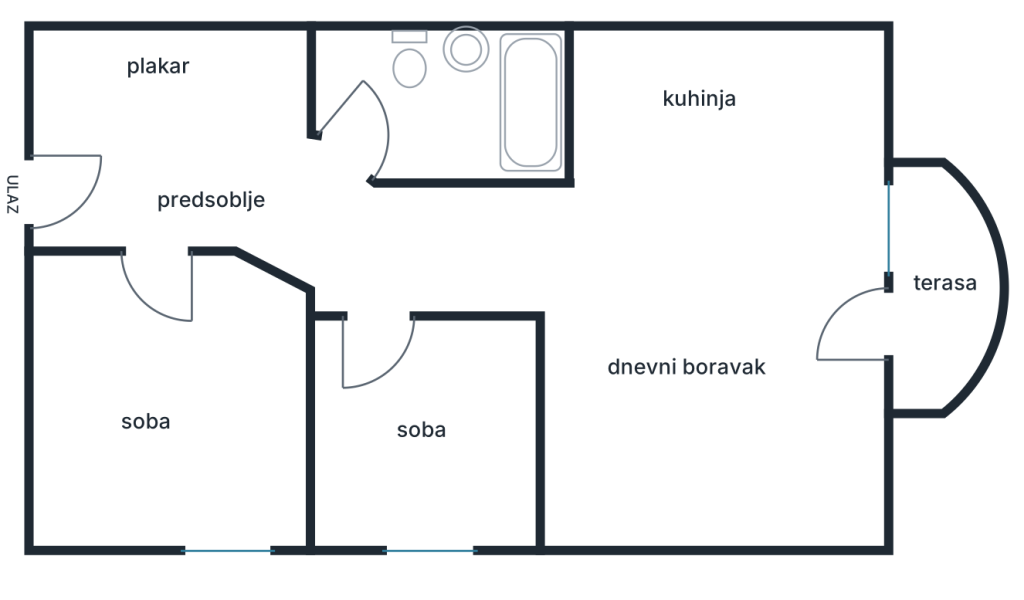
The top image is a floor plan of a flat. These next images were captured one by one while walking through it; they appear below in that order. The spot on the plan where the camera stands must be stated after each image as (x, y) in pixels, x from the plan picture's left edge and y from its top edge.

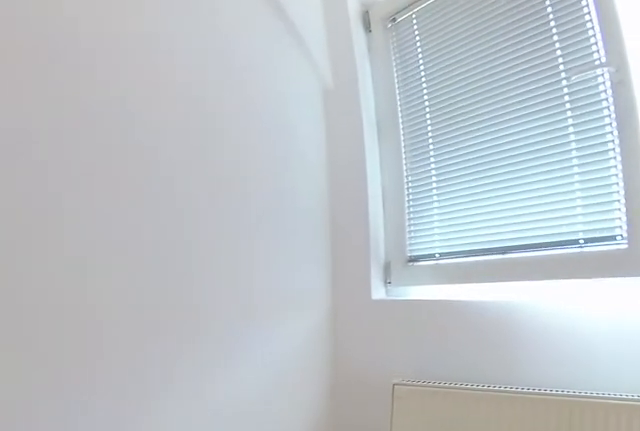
(242, 371)
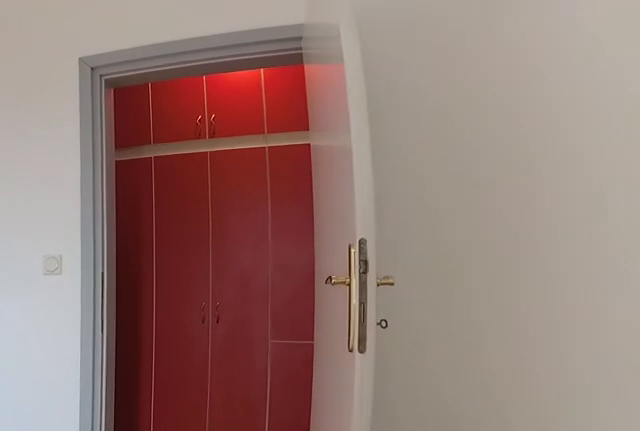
(188, 447)
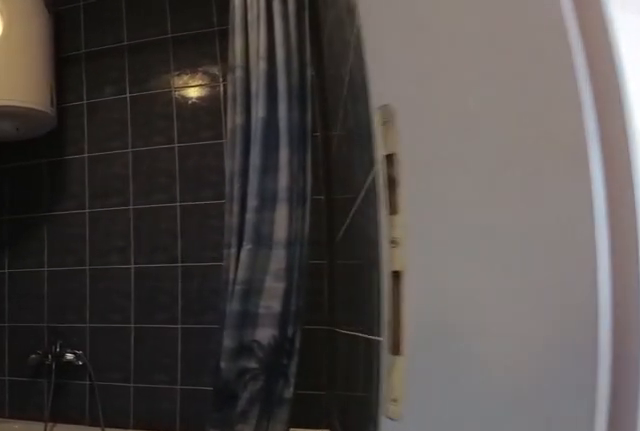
(315, 176)
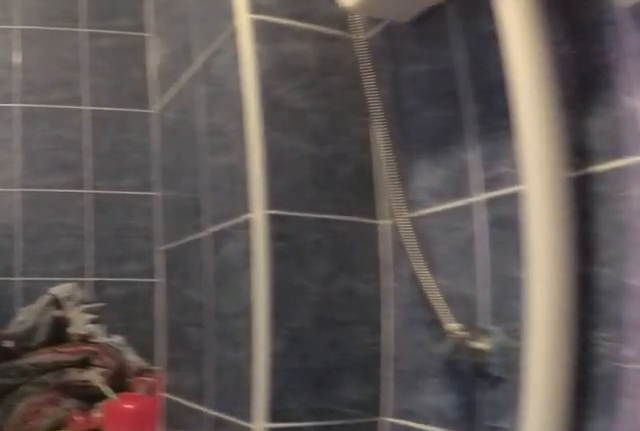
(460, 122)
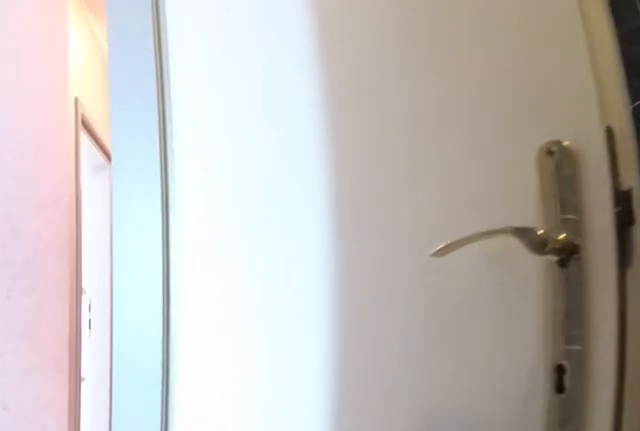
(408, 127)
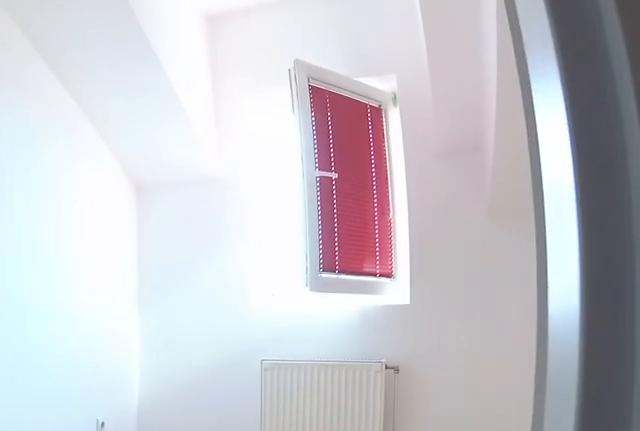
(360, 239)
